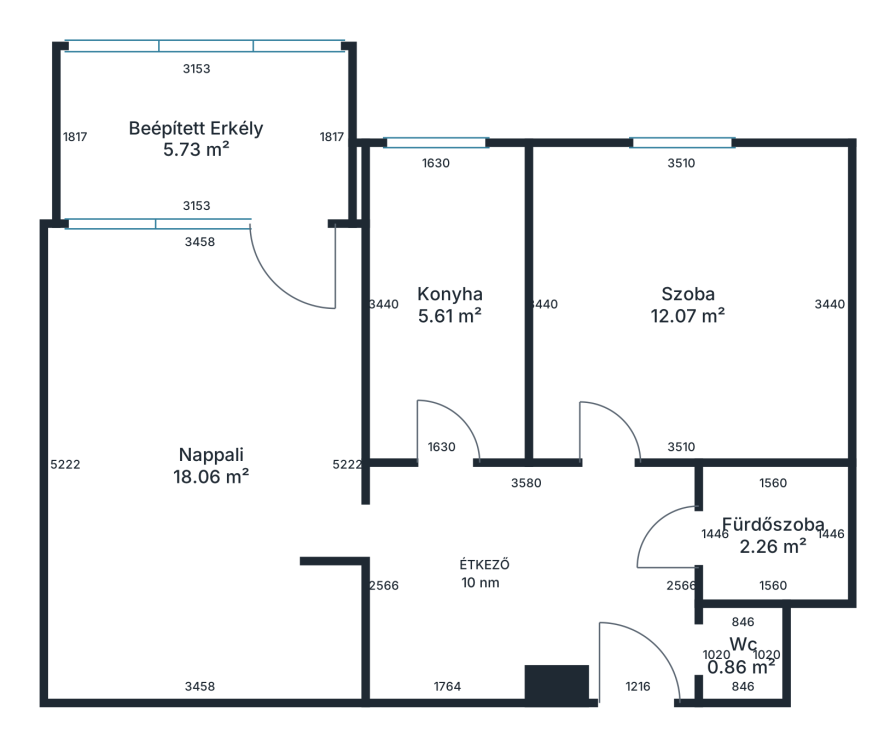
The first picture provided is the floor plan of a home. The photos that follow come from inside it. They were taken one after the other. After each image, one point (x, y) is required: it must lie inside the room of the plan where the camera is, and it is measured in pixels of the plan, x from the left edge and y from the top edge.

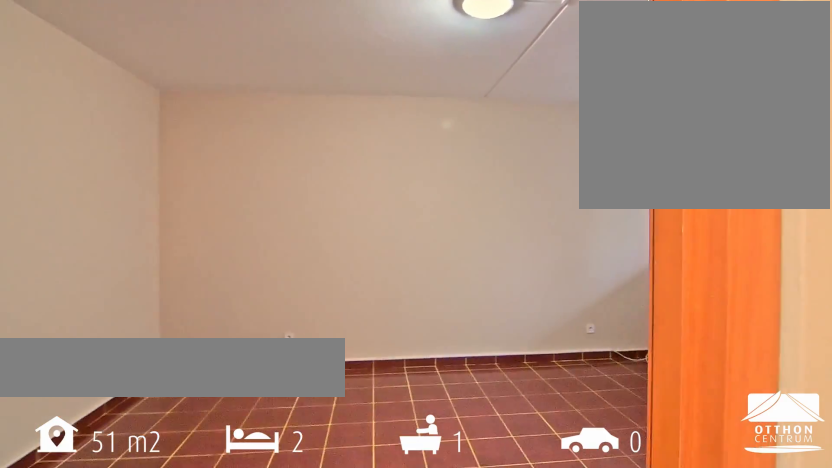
(211, 534)
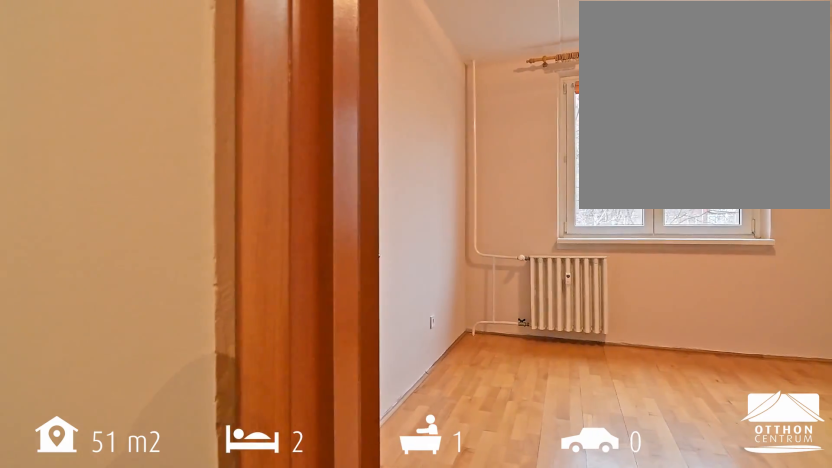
(690, 379)
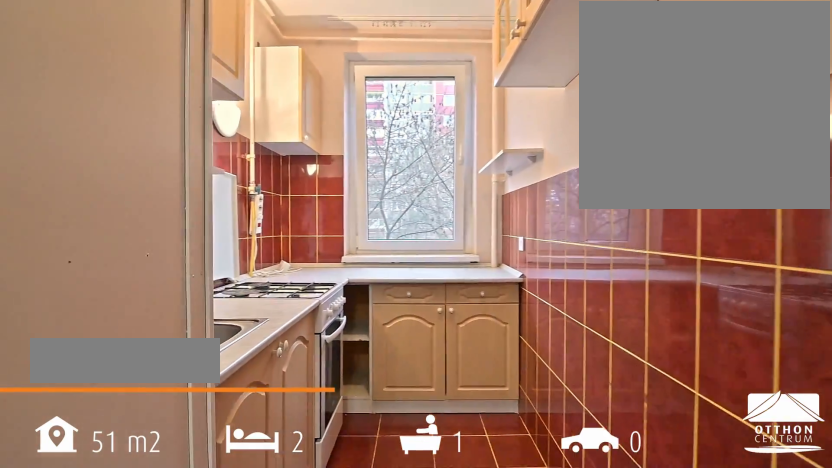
(450, 243)
